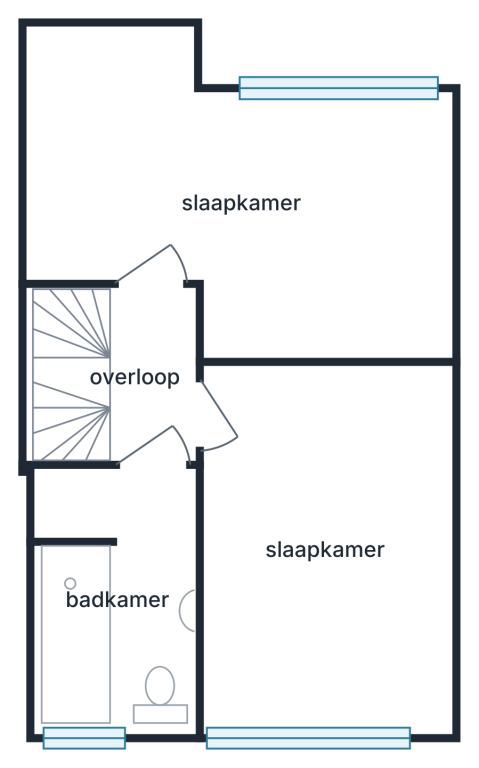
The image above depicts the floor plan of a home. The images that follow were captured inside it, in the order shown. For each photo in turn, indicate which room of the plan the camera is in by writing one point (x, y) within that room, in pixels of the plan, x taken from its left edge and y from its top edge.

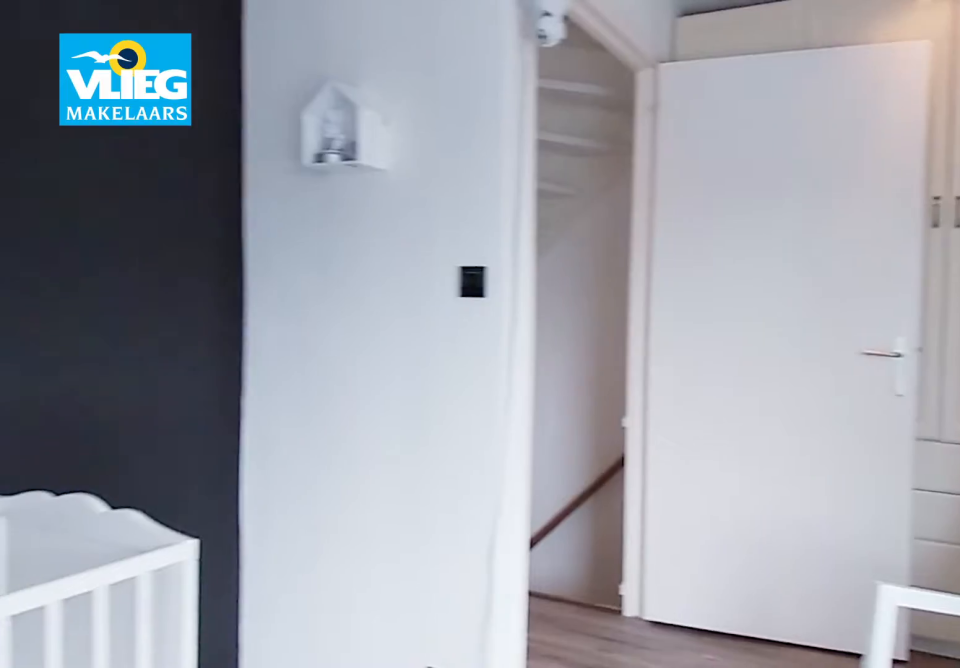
(80, 154)
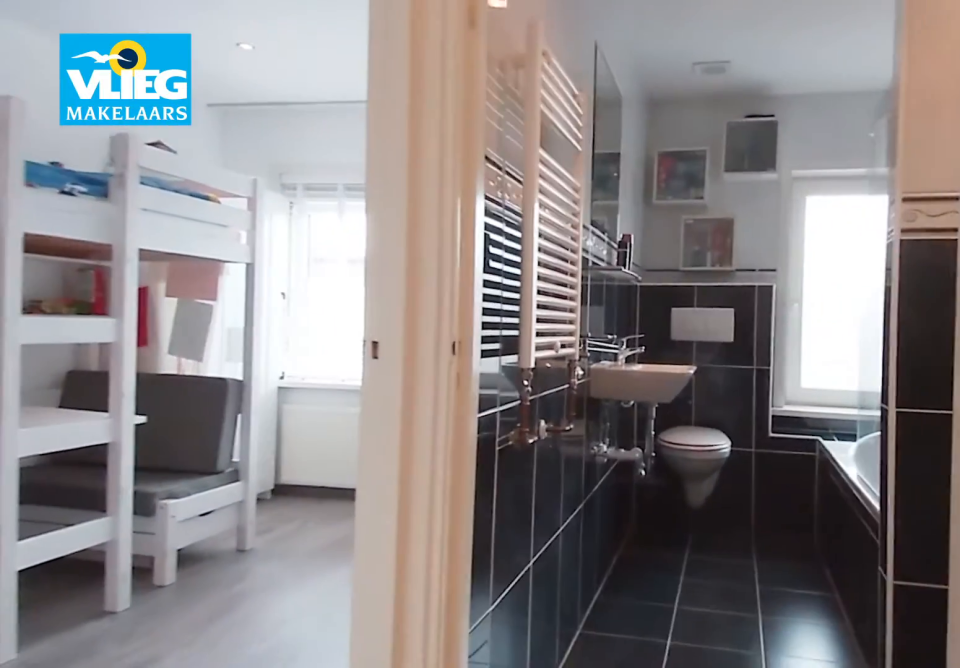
(145, 398)
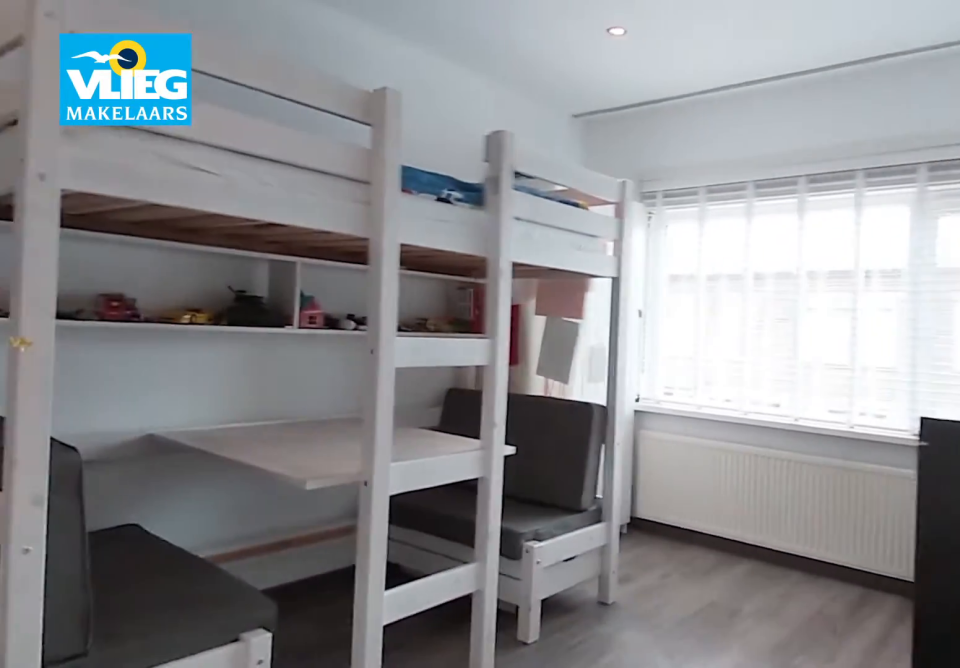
(250, 652)
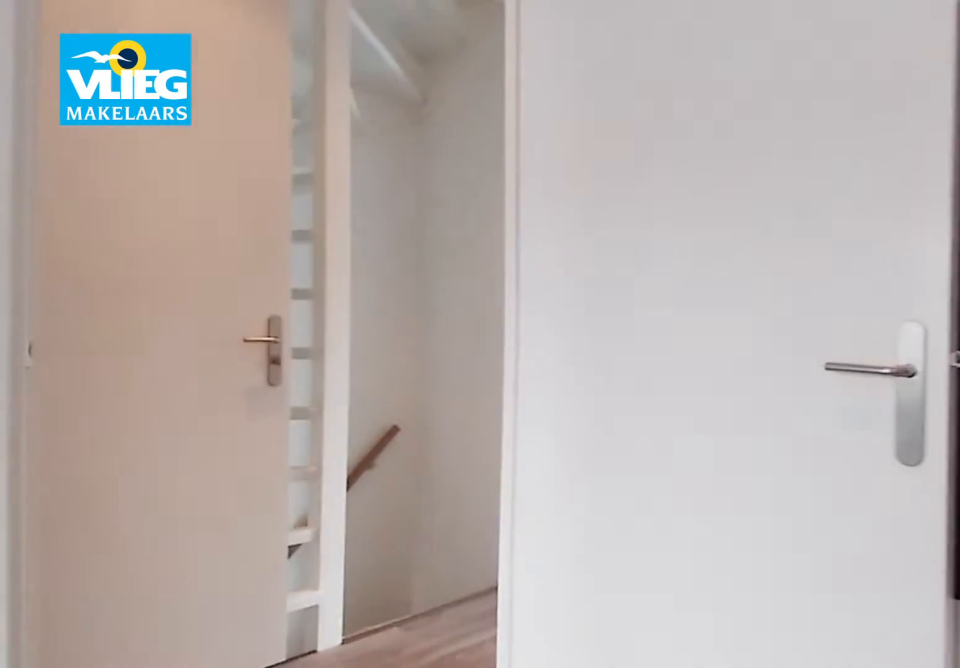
(250, 652)
